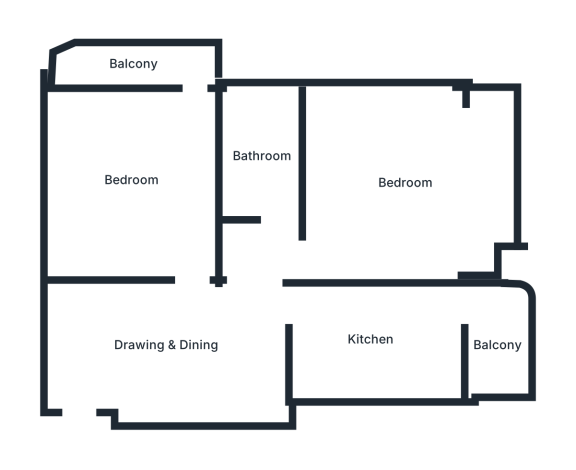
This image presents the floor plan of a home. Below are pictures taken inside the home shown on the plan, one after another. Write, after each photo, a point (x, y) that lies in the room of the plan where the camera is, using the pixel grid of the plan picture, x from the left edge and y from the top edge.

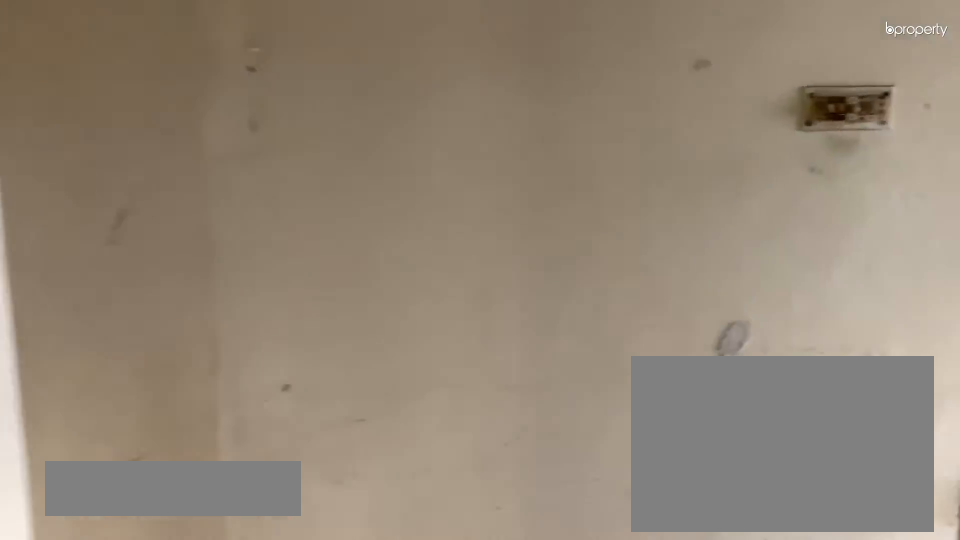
(159, 348)
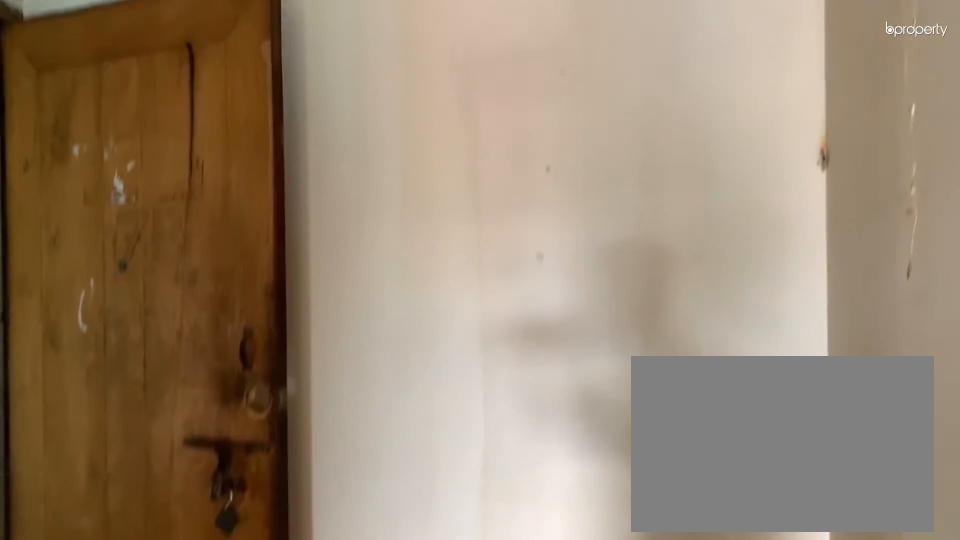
(170, 343)
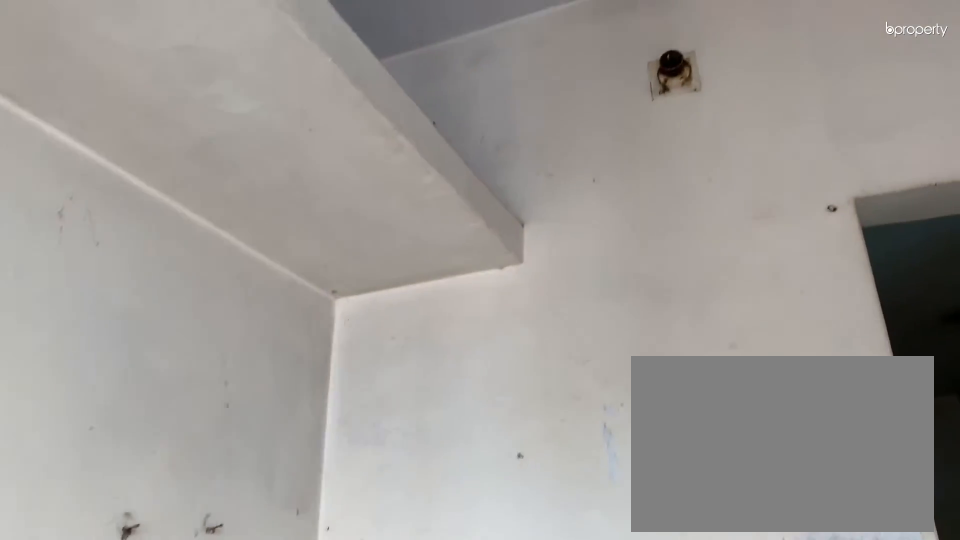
(370, 340)
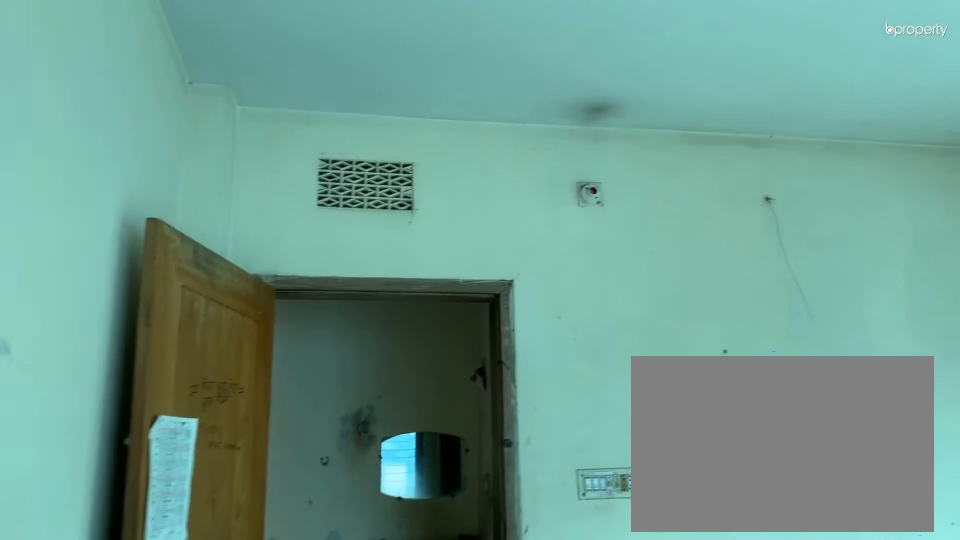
(403, 182)
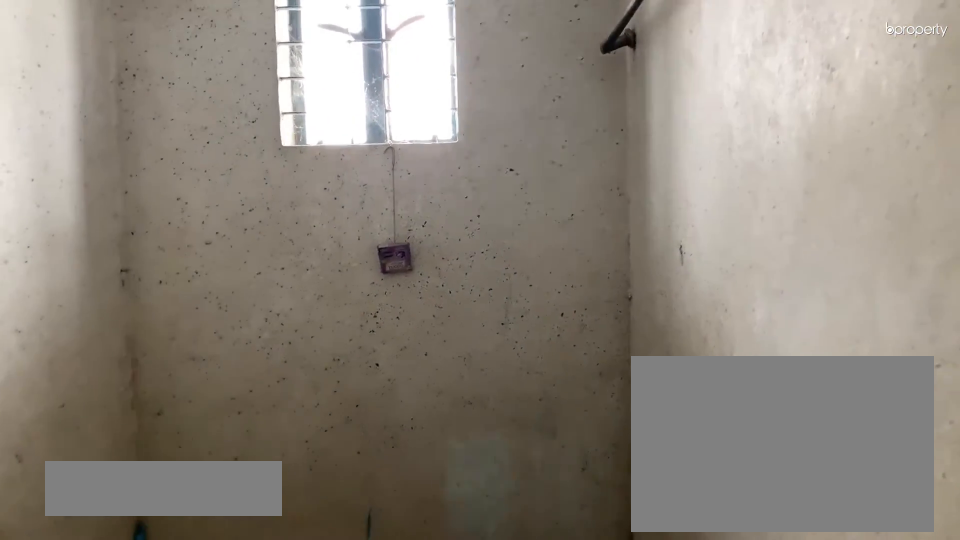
(263, 156)
